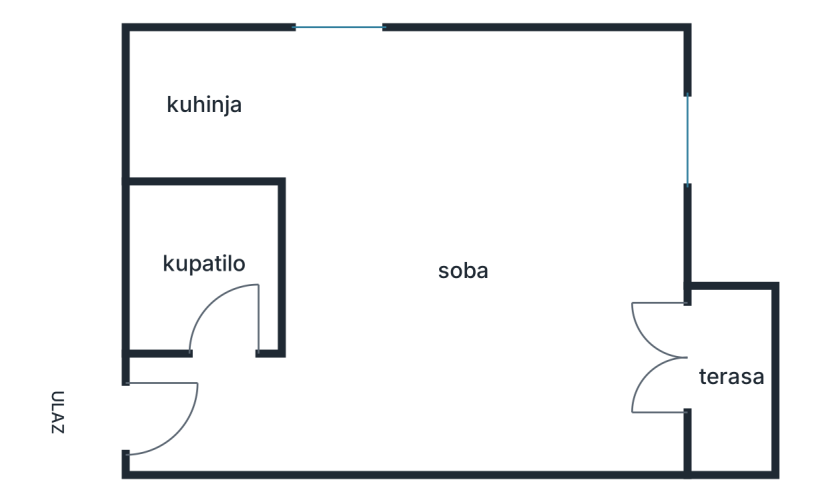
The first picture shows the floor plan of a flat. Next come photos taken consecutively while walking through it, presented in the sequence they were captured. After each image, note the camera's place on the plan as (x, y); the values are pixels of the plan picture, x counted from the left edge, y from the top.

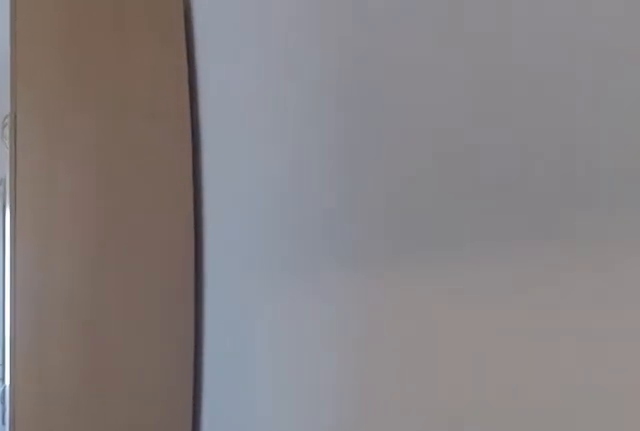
(179, 409)
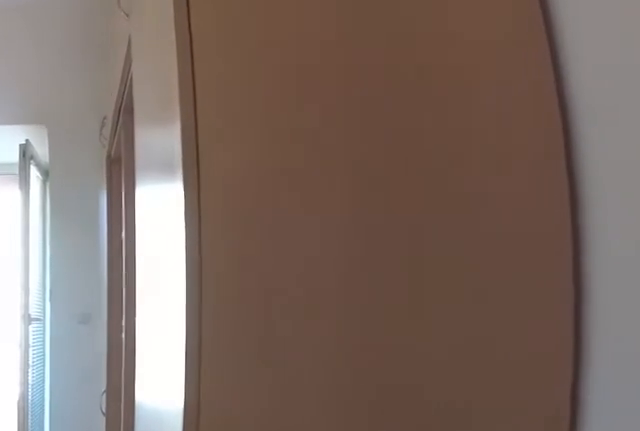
(265, 413)
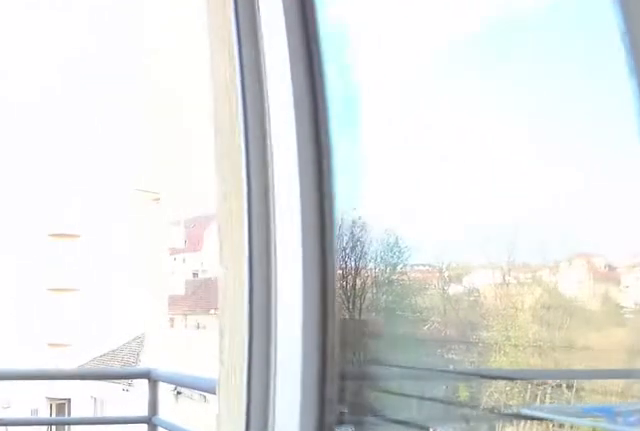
(589, 387)
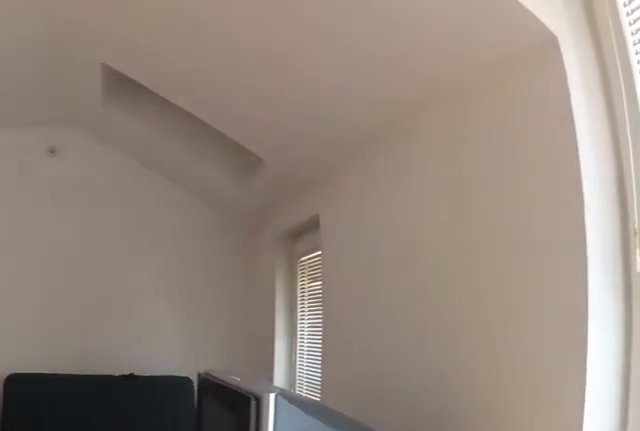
(629, 406)
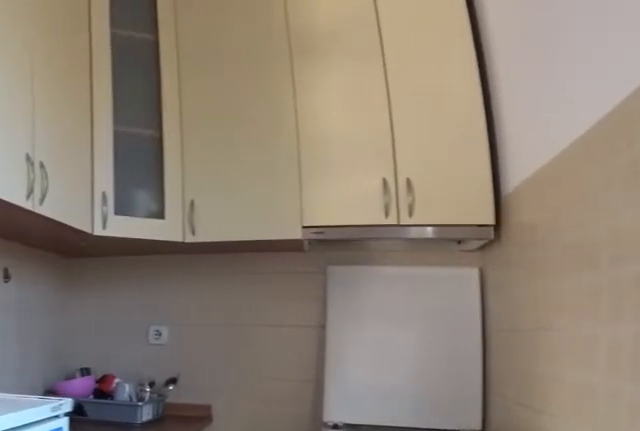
(237, 76)
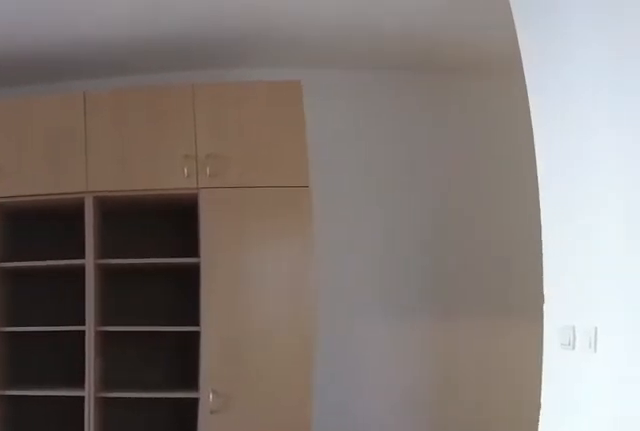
(422, 224)
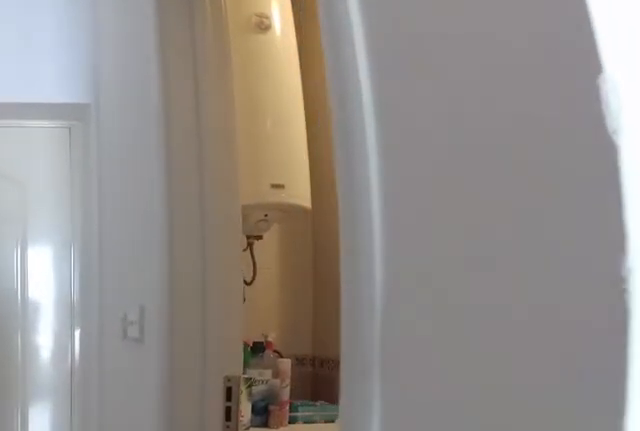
(306, 401)
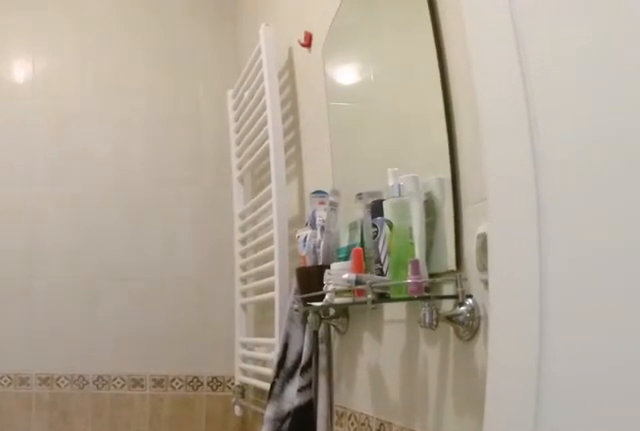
(253, 364)
